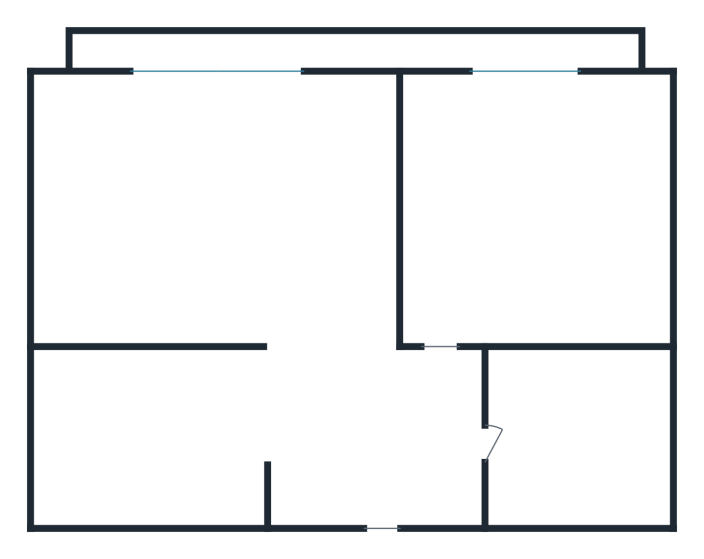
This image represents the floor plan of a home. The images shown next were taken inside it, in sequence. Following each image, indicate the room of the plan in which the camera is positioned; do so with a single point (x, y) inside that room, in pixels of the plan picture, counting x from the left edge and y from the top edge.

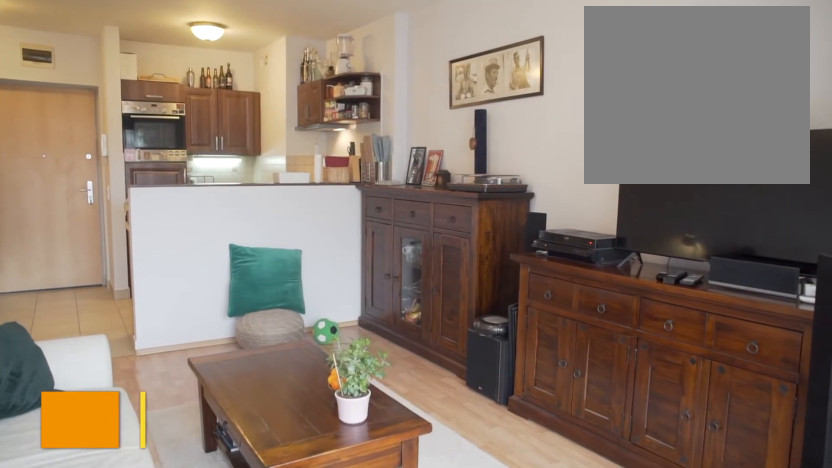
(215, 134)
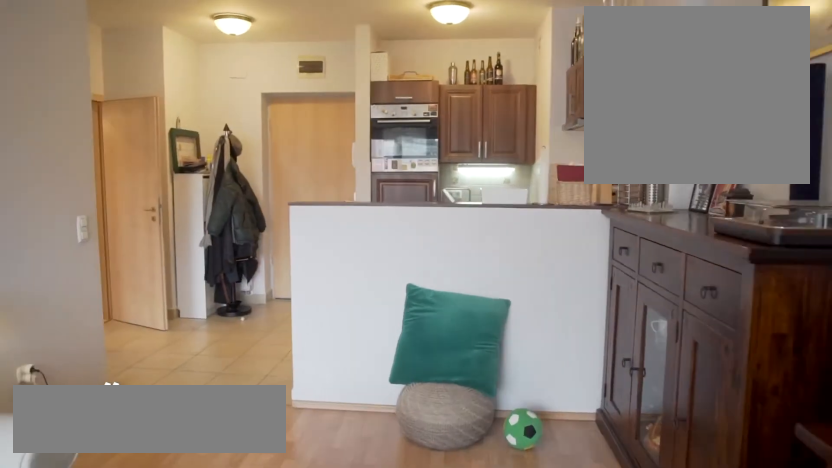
(233, 174)
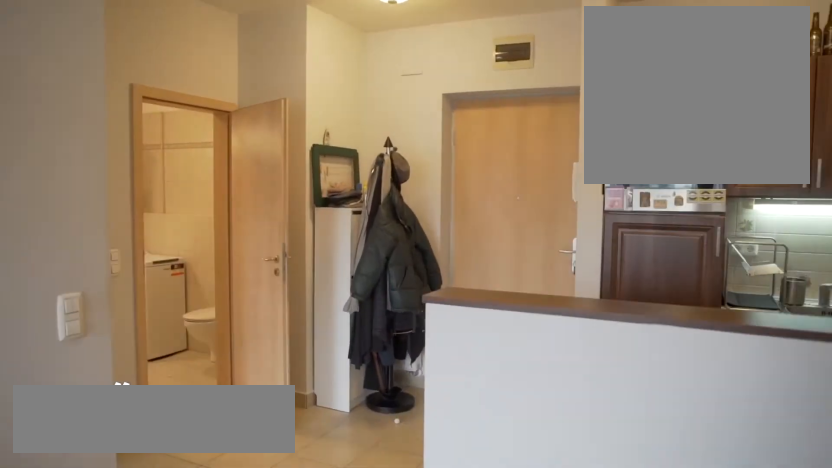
(244, 199)
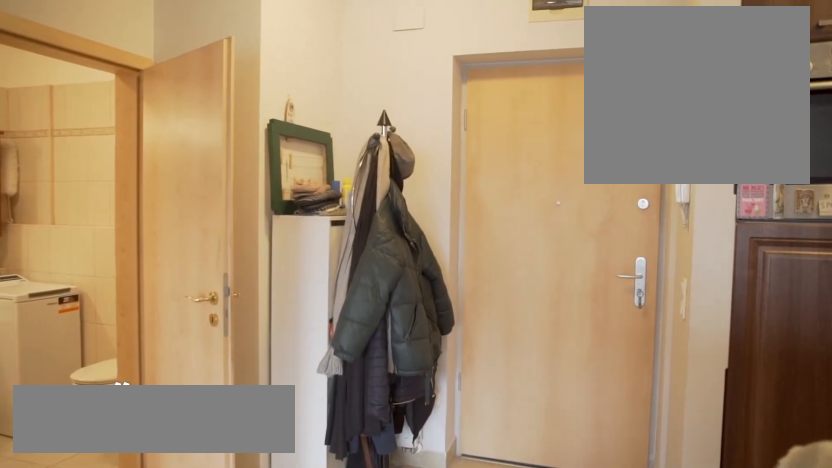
(264, 249)
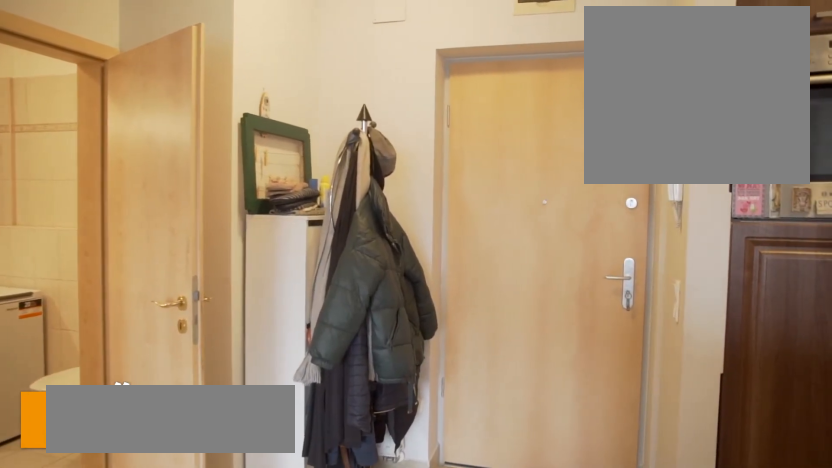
(277, 274)
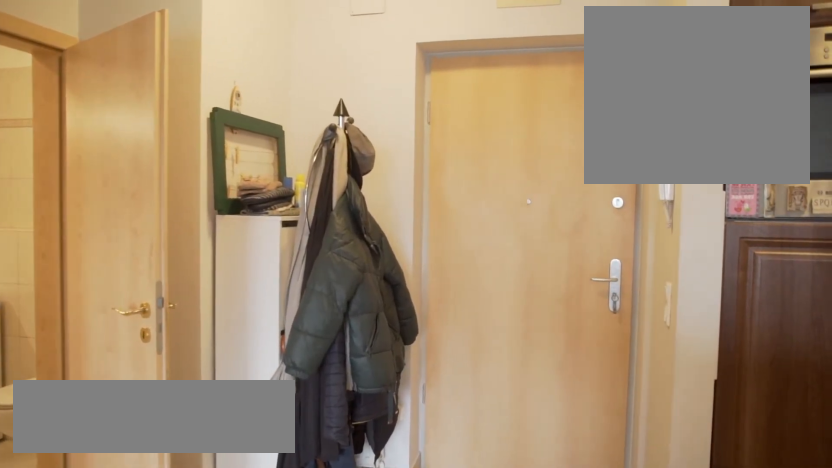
(289, 301)
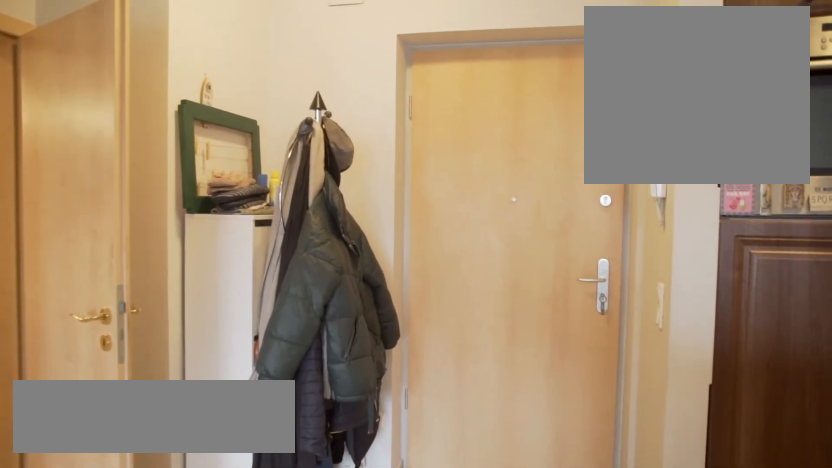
(300, 324)
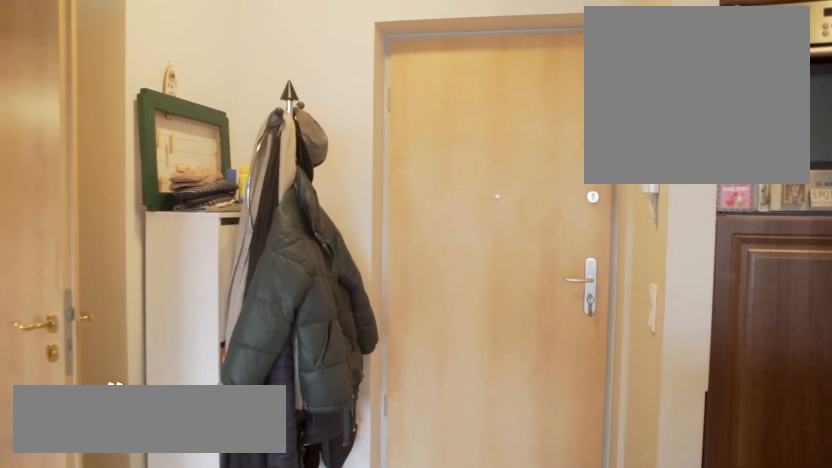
(311, 350)
